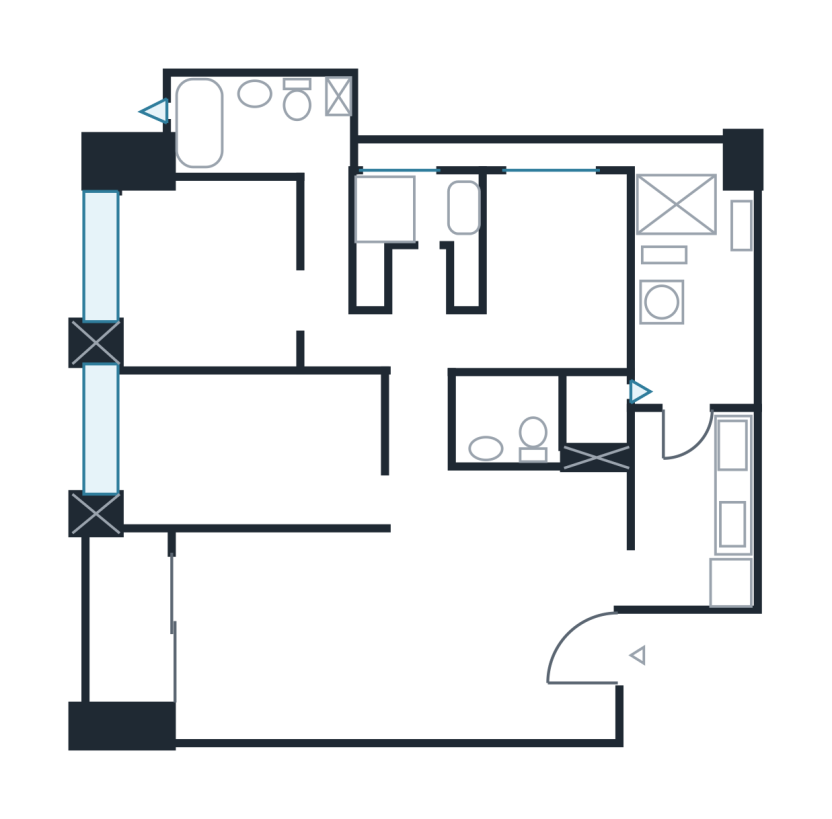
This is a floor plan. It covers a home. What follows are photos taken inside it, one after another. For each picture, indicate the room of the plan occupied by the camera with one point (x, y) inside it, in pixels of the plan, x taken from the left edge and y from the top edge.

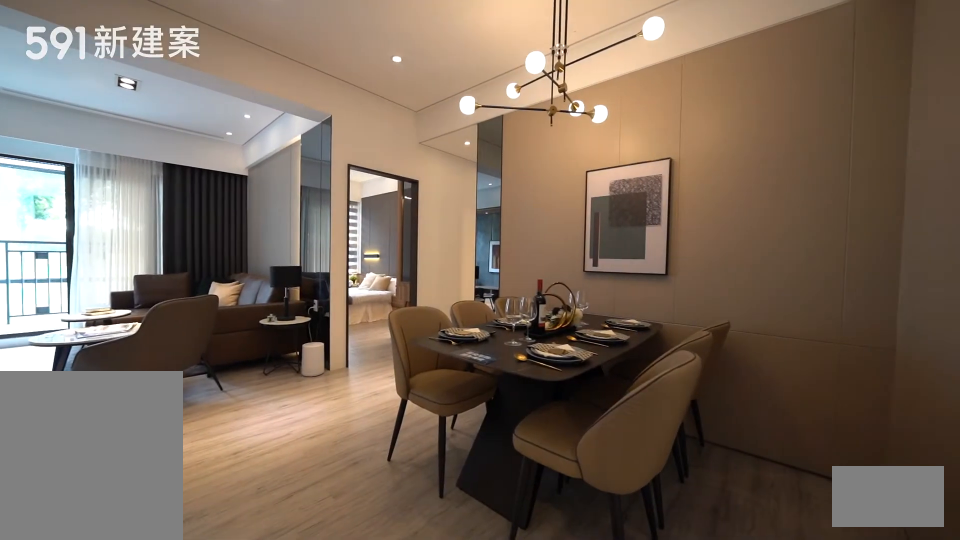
(524, 603)
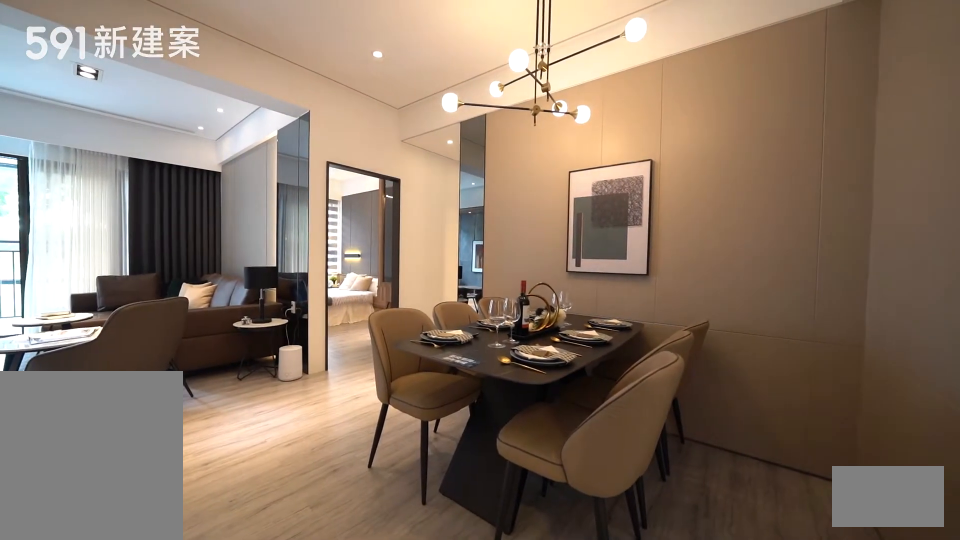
(524, 603)
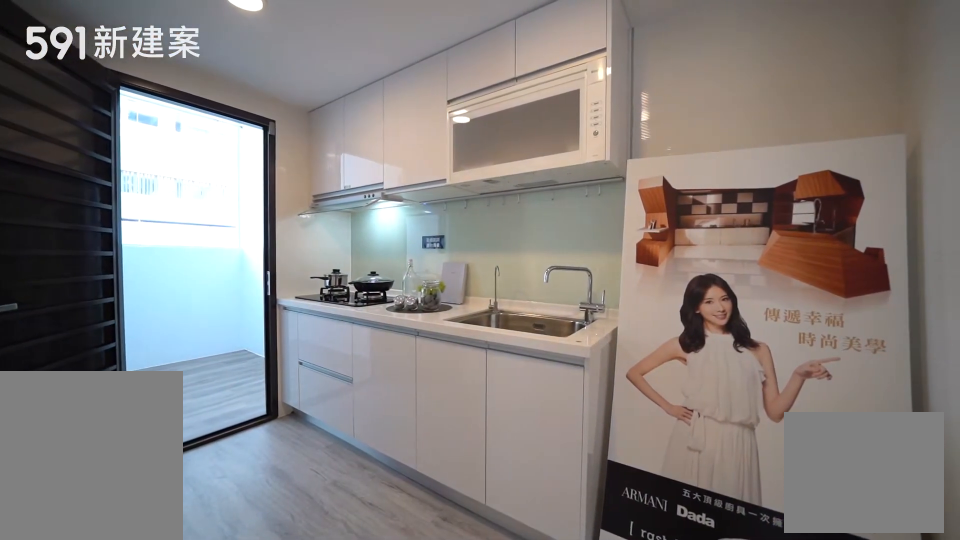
(696, 507)
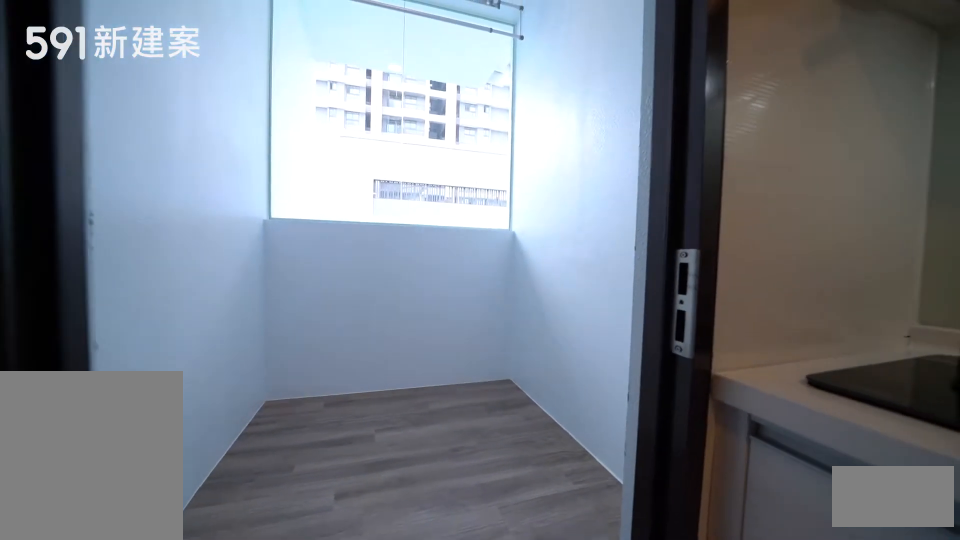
(699, 337)
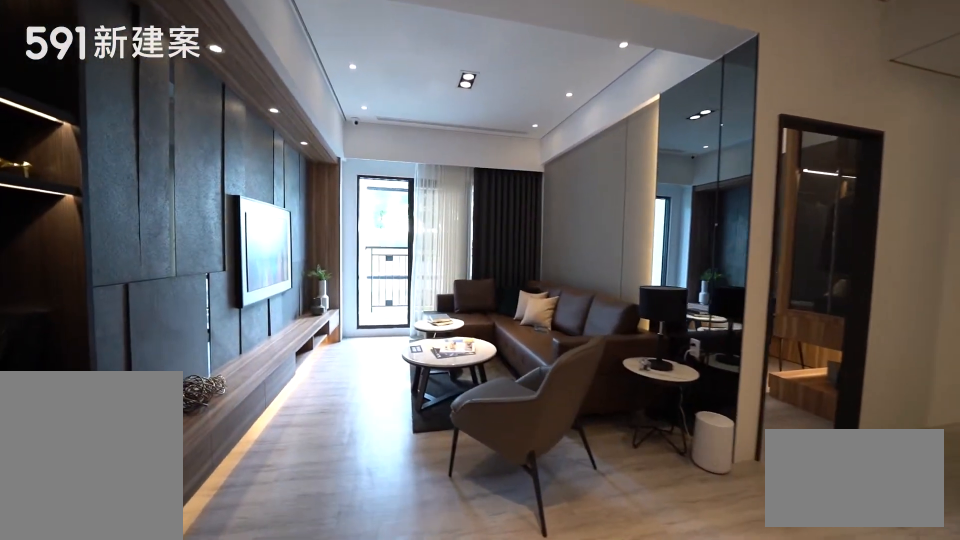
(322, 630)
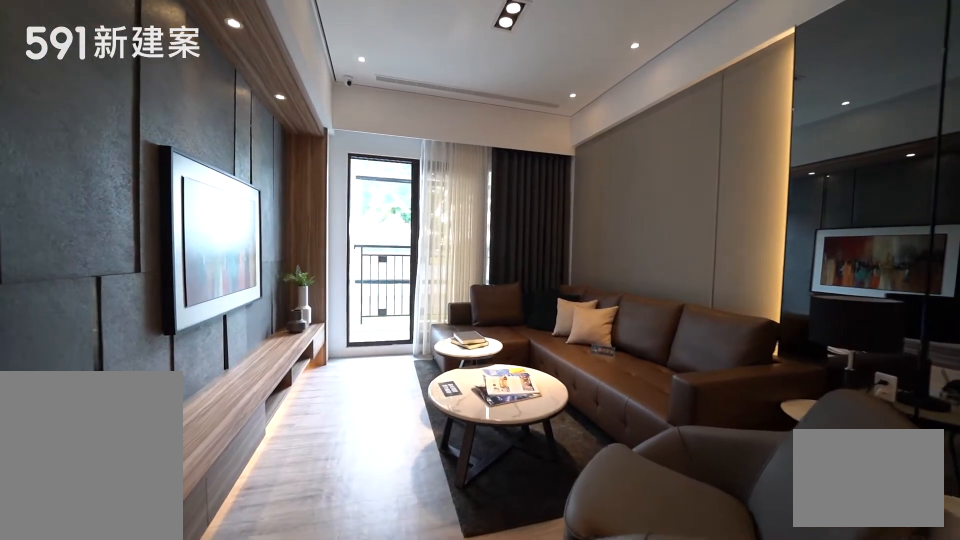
(322, 630)
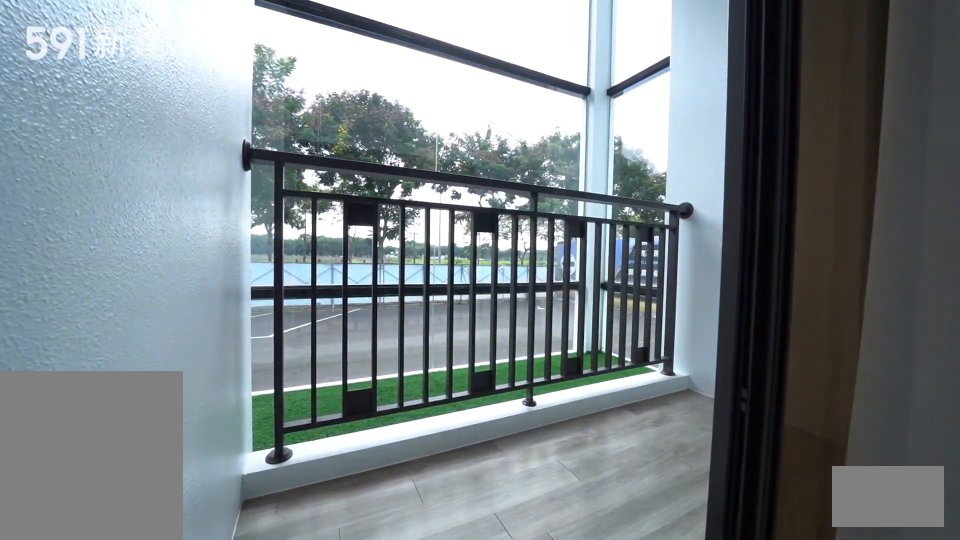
(122, 618)
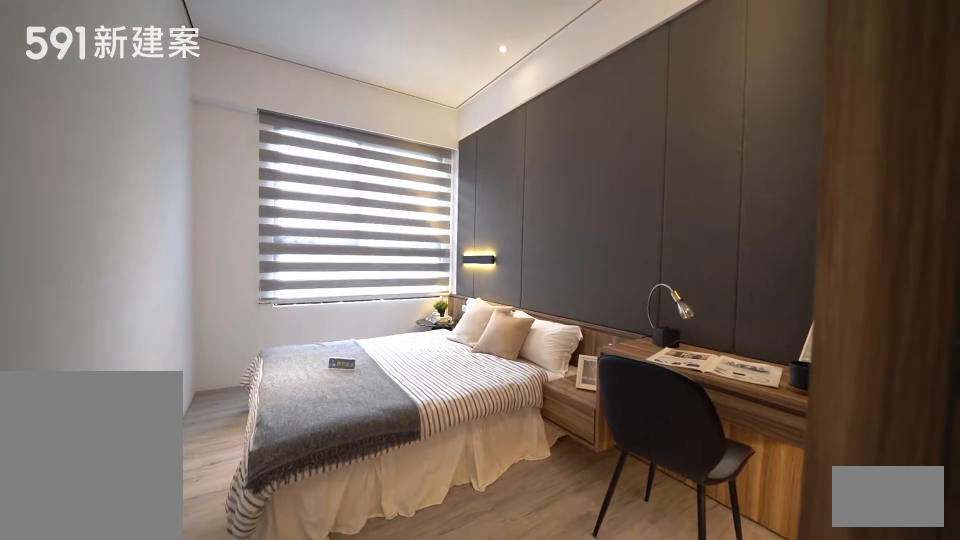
(246, 450)
